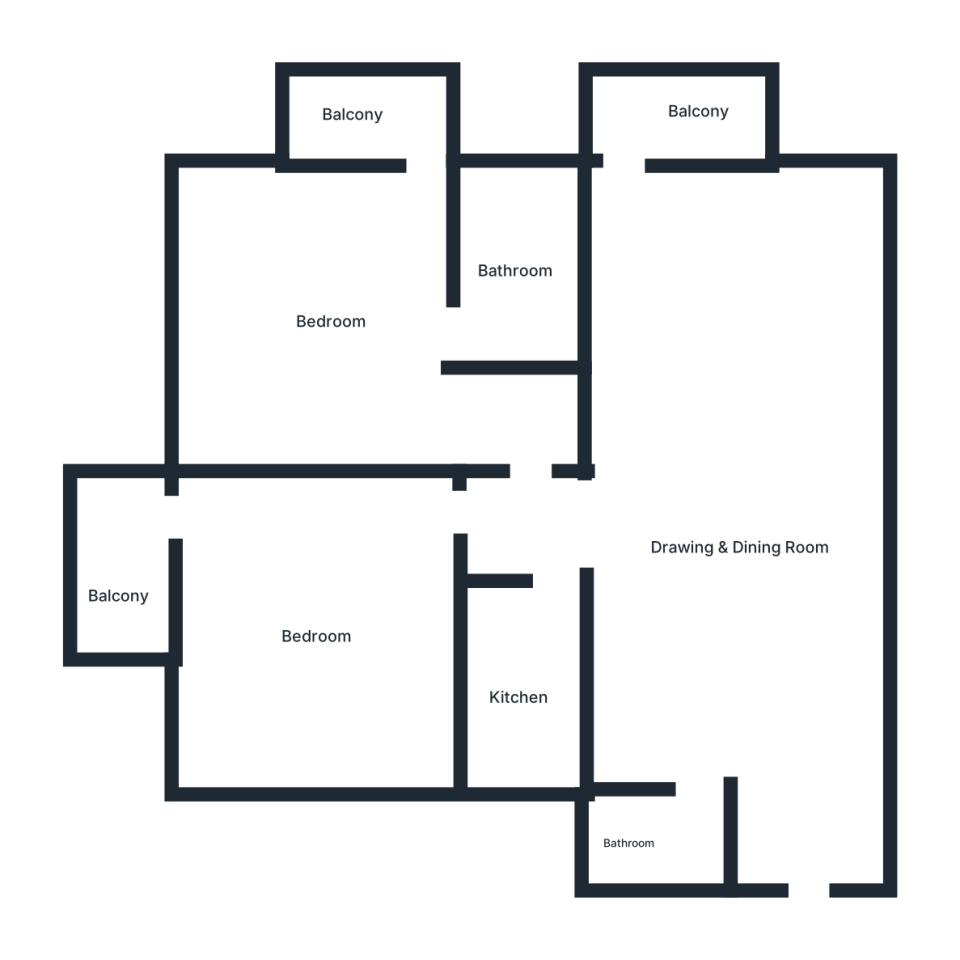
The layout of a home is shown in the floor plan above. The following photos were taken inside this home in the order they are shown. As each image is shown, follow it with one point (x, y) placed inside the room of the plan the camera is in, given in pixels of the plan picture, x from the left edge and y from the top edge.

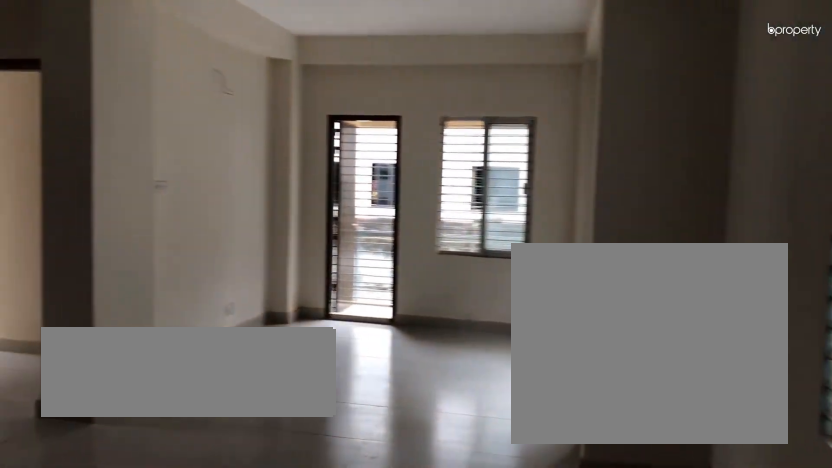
(802, 835)
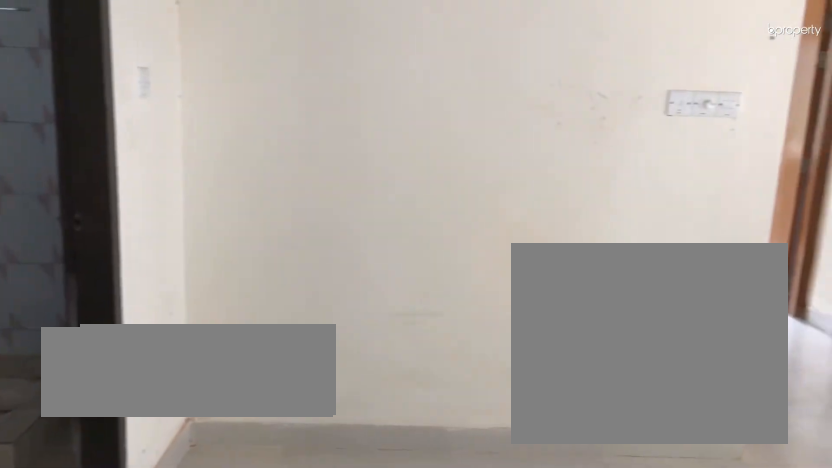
(718, 634)
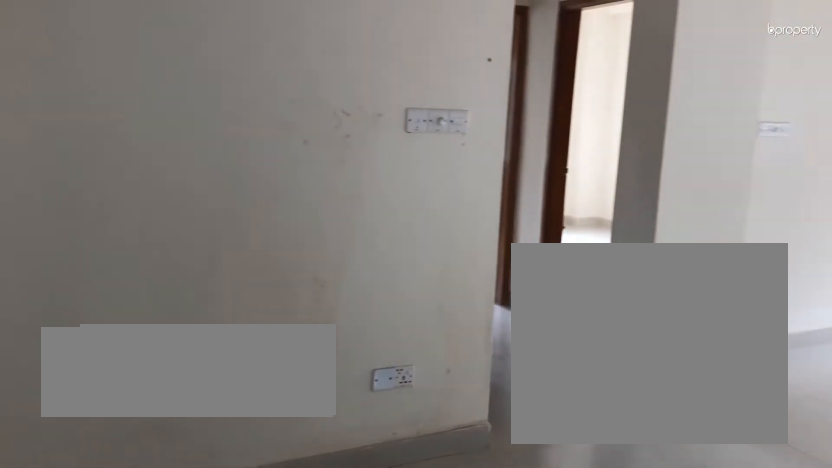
(718, 634)
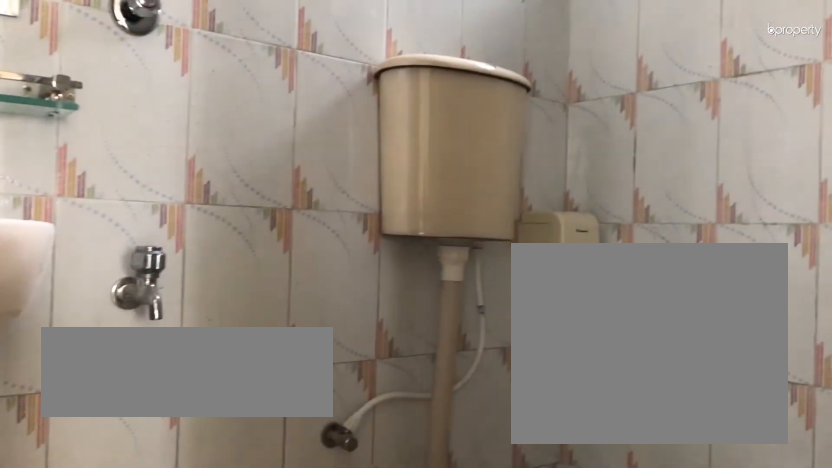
(658, 833)
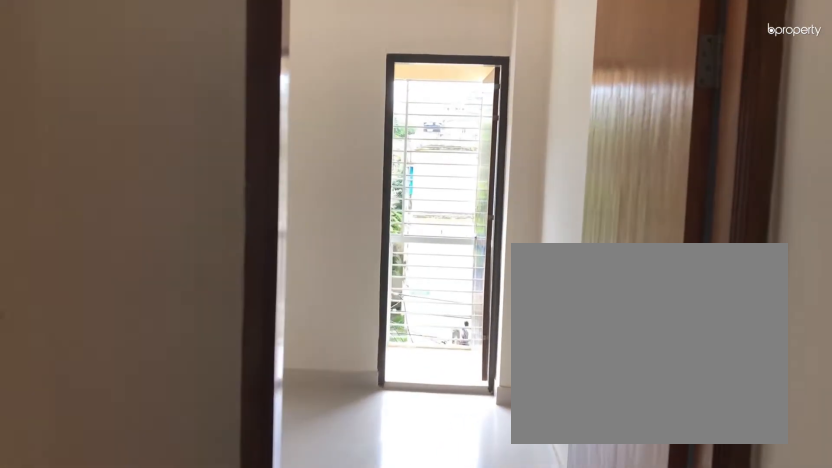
(529, 516)
